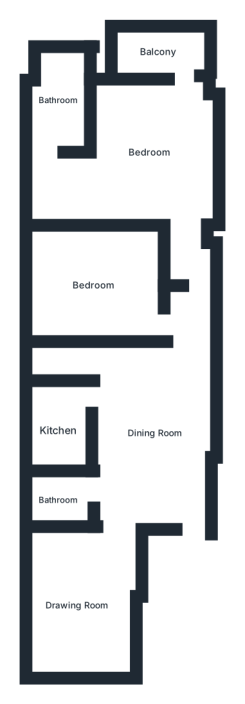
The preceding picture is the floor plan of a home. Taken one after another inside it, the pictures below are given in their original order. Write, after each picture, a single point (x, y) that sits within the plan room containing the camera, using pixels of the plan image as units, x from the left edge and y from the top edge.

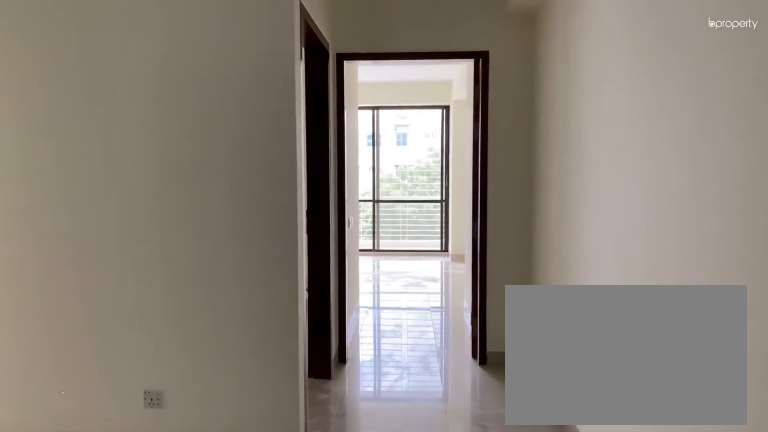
(154, 427)
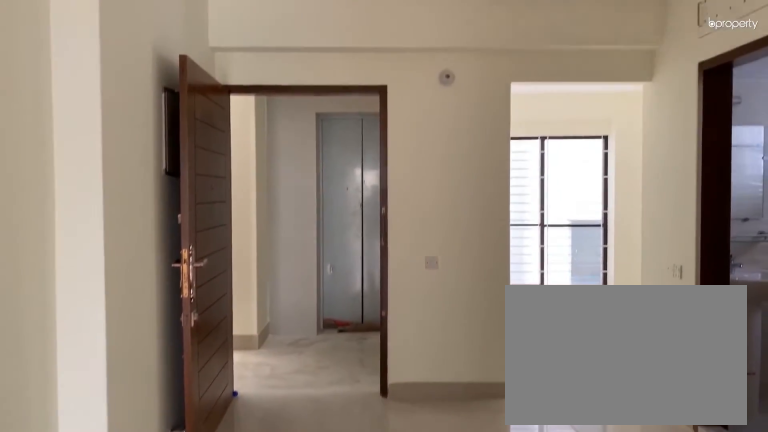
(154, 427)
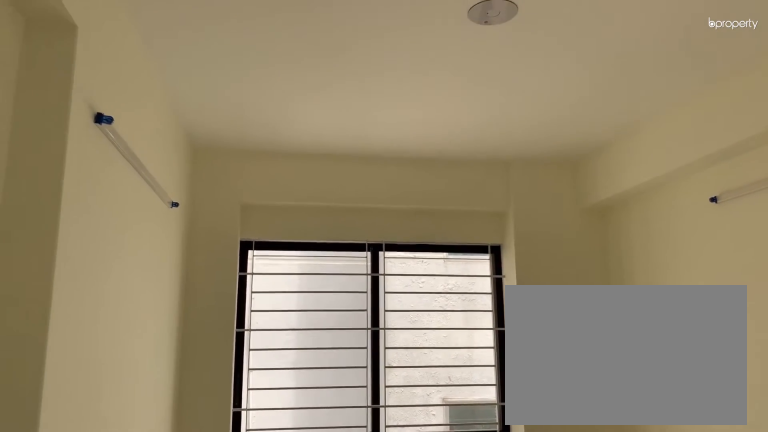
(77, 605)
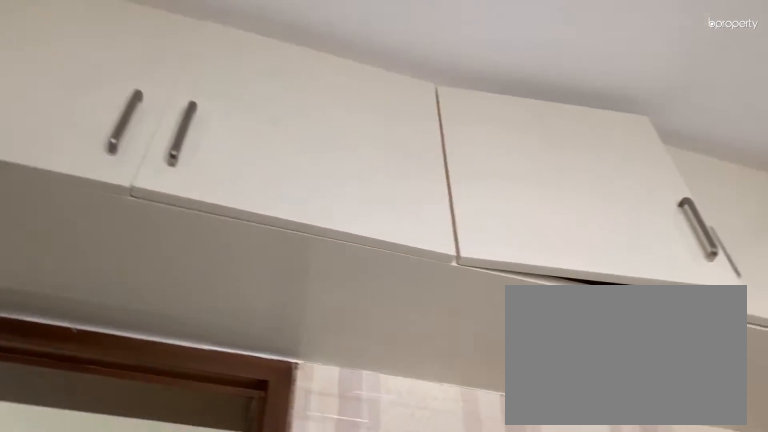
(58, 427)
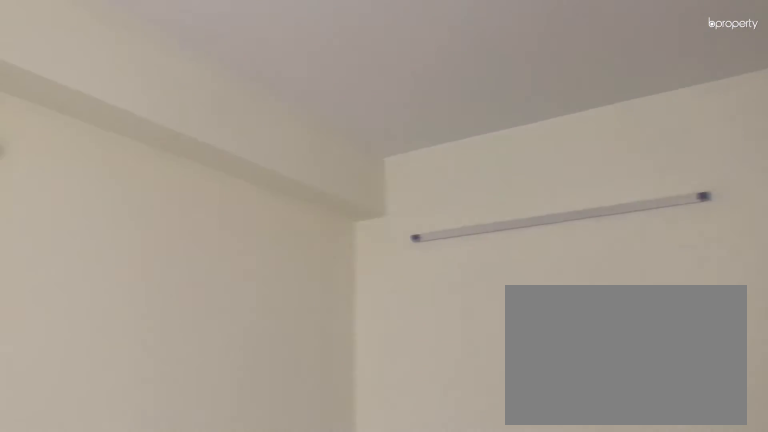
(93, 285)
